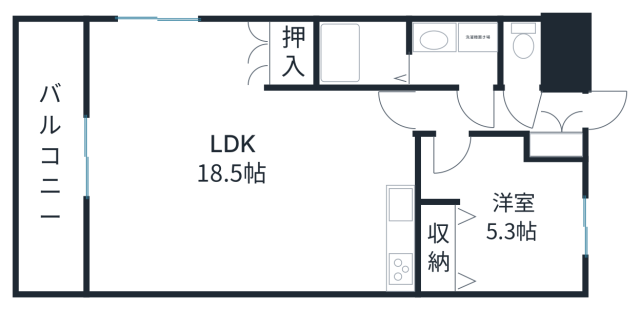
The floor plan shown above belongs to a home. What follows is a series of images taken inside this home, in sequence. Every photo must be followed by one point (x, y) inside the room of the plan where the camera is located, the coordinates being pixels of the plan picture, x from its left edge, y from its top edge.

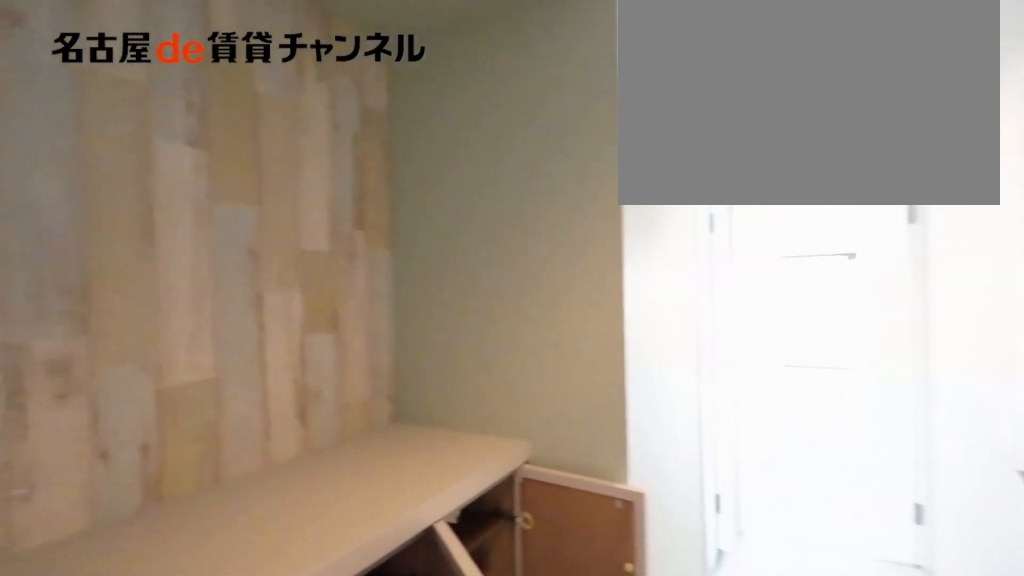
(560, 126)
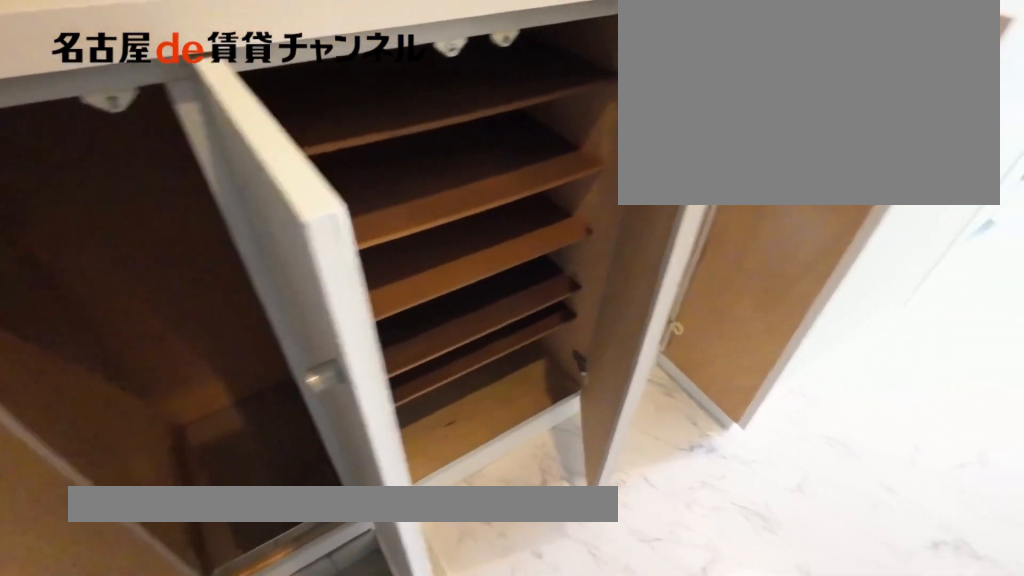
(560, 126)
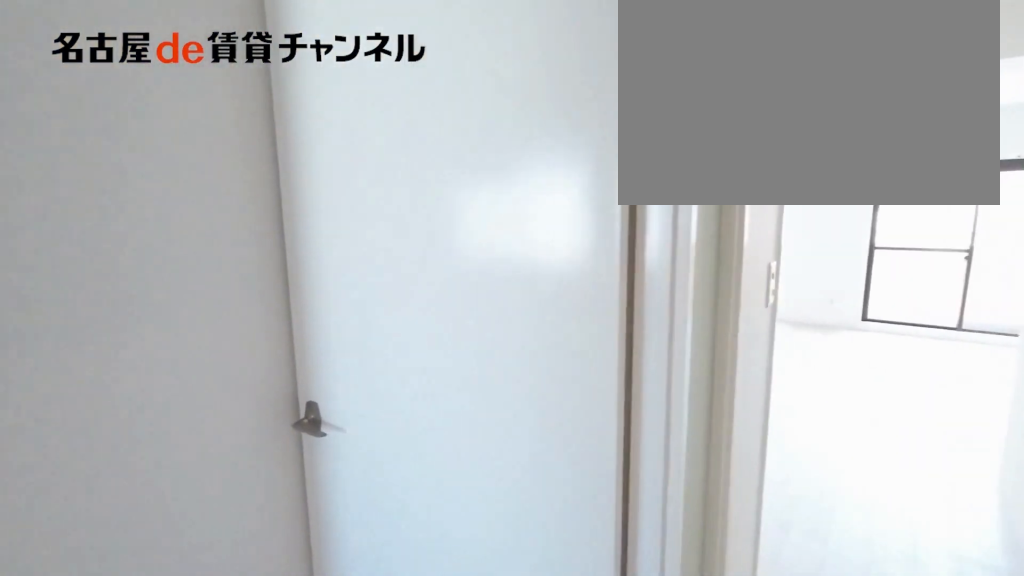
(477, 111)
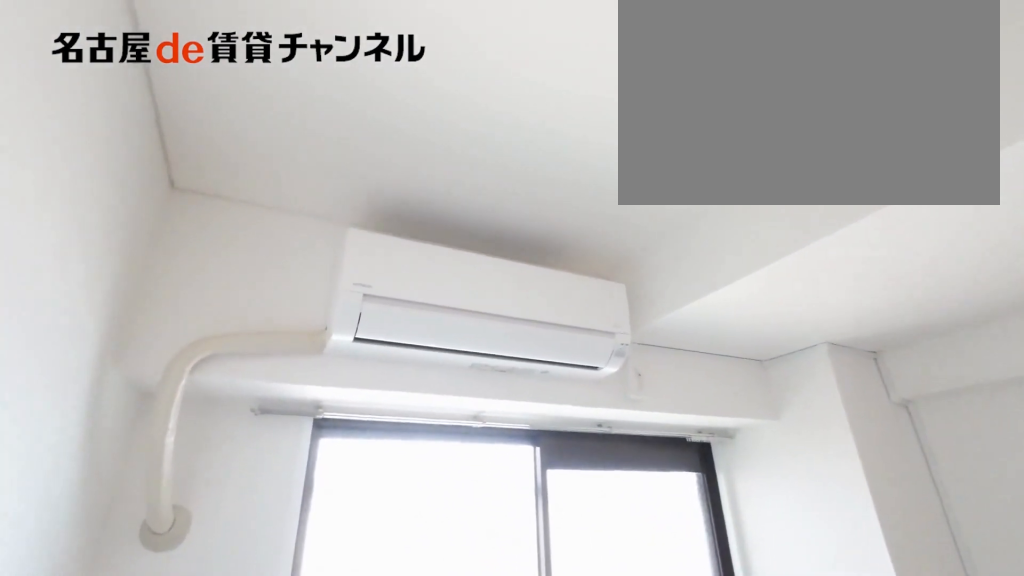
(501, 217)
